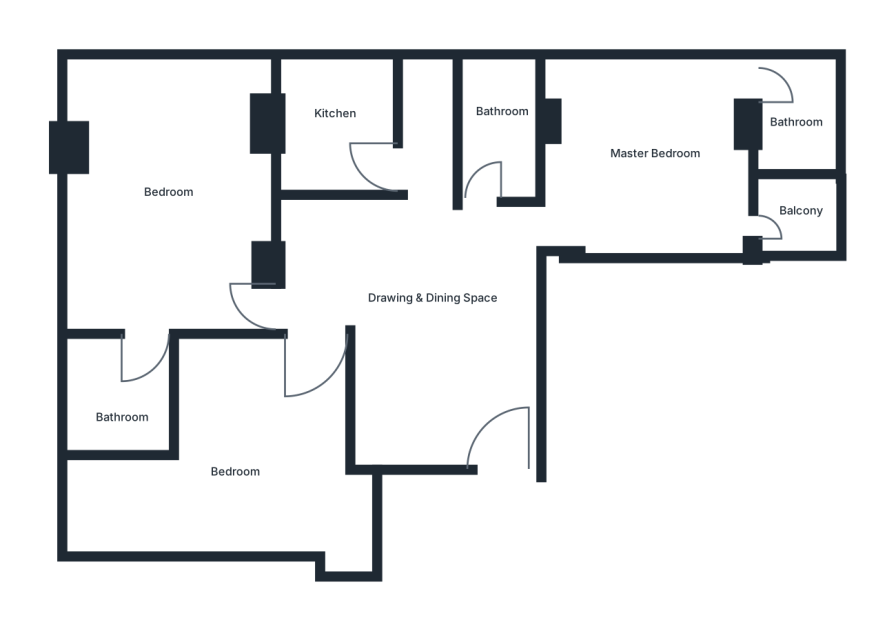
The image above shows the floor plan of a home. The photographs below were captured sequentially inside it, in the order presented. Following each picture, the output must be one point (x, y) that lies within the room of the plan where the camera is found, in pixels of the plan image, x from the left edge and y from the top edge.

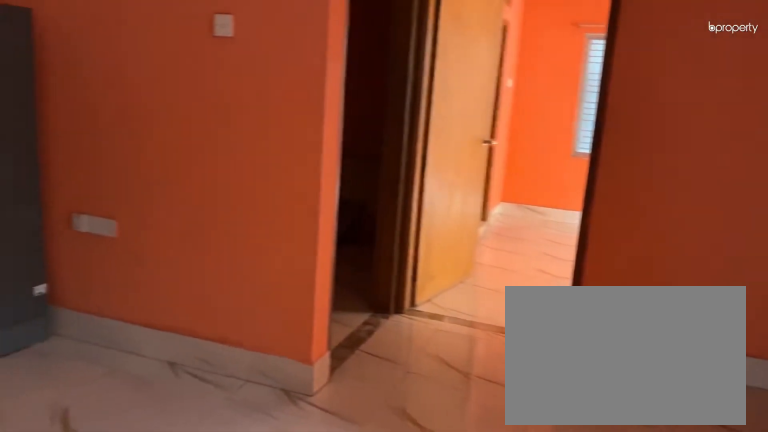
(441, 317)
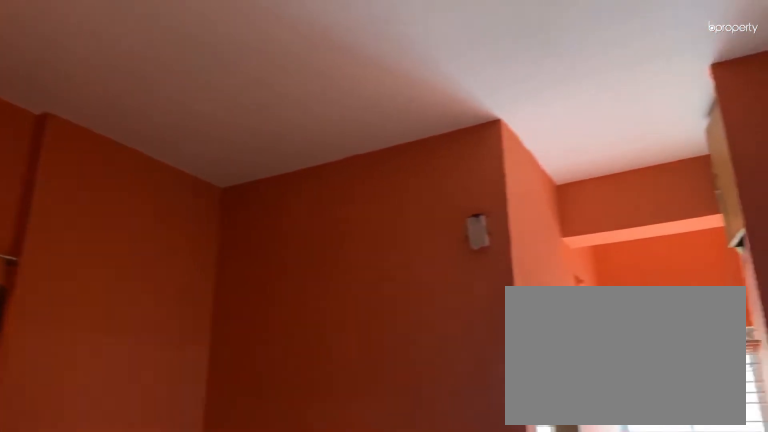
(440, 318)
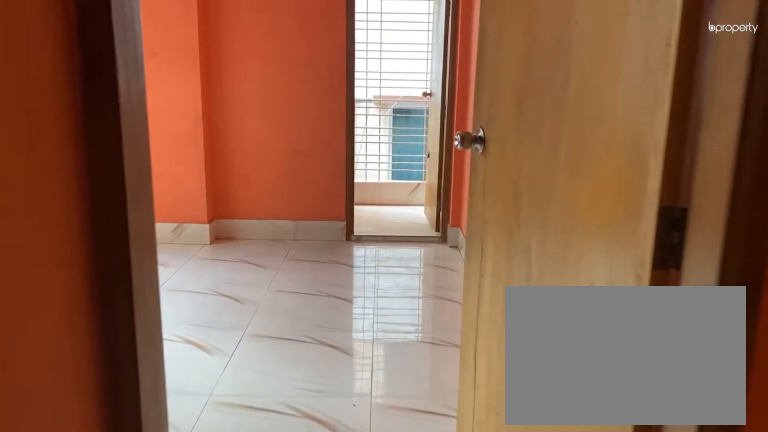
(579, 204)
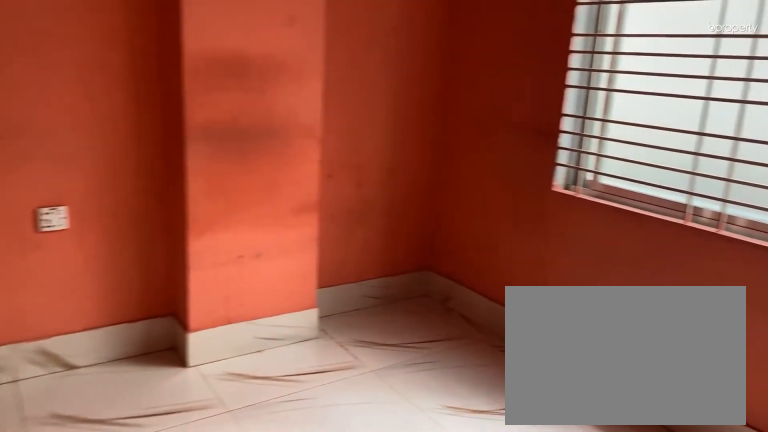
(672, 168)
